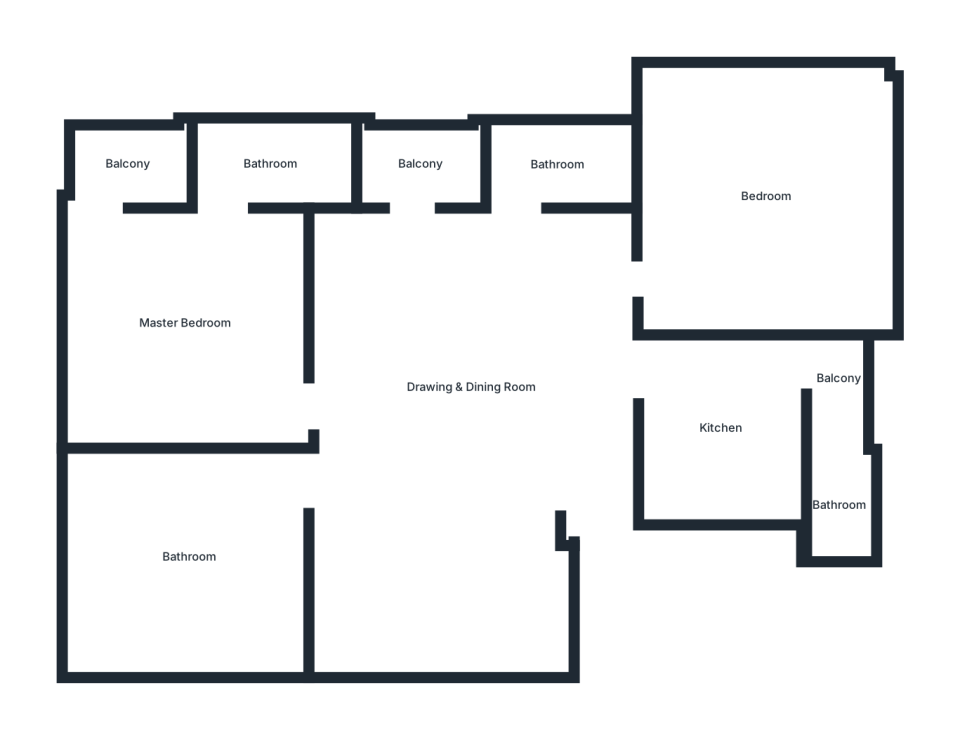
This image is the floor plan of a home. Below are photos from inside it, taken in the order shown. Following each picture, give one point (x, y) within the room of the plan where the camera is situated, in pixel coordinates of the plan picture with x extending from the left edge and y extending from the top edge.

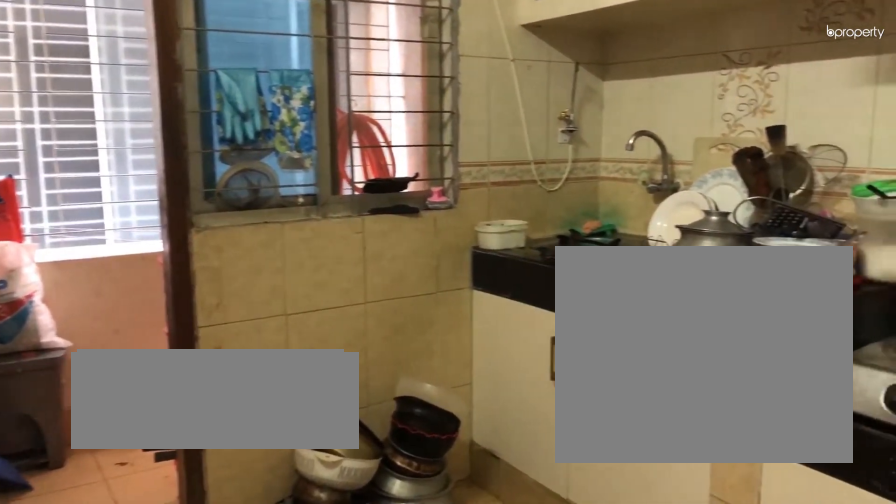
(721, 428)
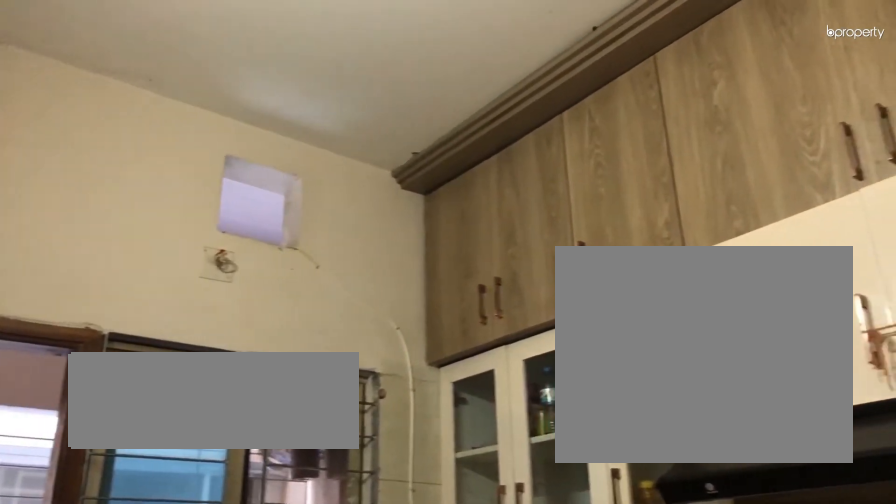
(721, 428)
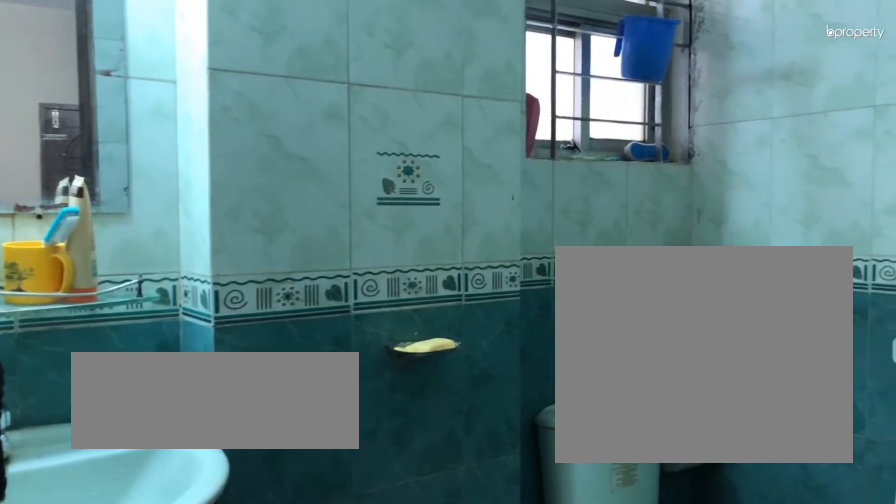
(557, 166)
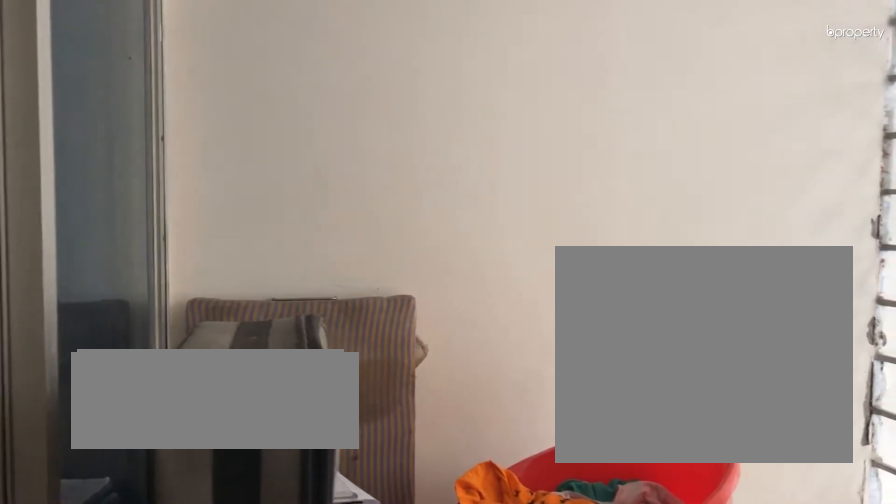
(417, 163)
